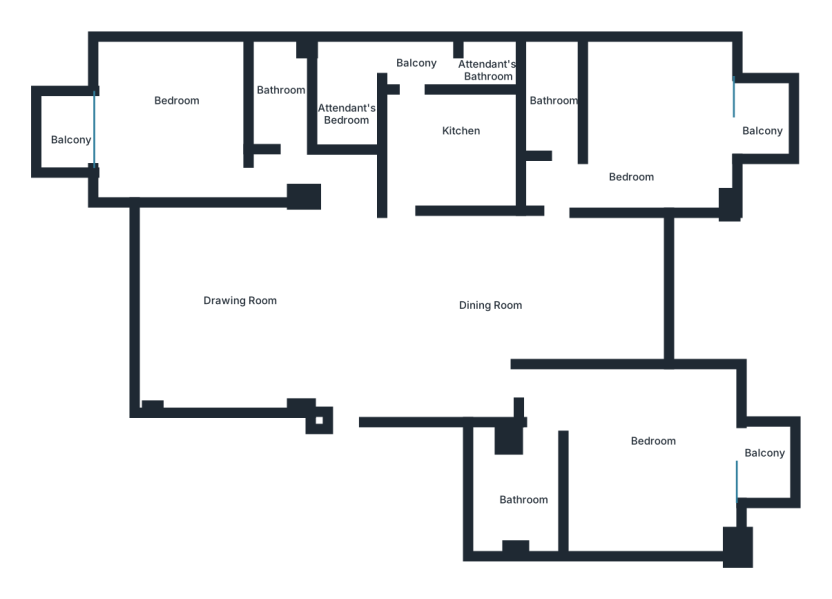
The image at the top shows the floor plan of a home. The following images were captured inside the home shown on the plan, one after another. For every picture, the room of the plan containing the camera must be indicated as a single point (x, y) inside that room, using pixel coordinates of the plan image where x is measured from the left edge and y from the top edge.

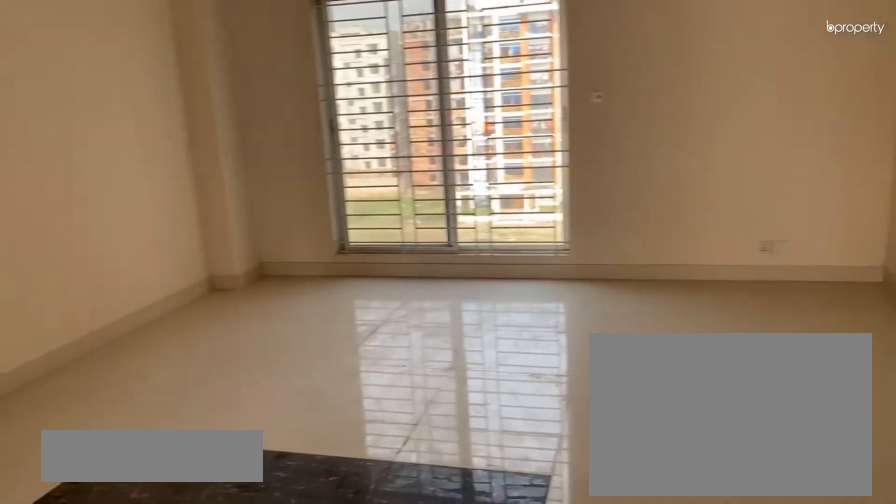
(297, 312)
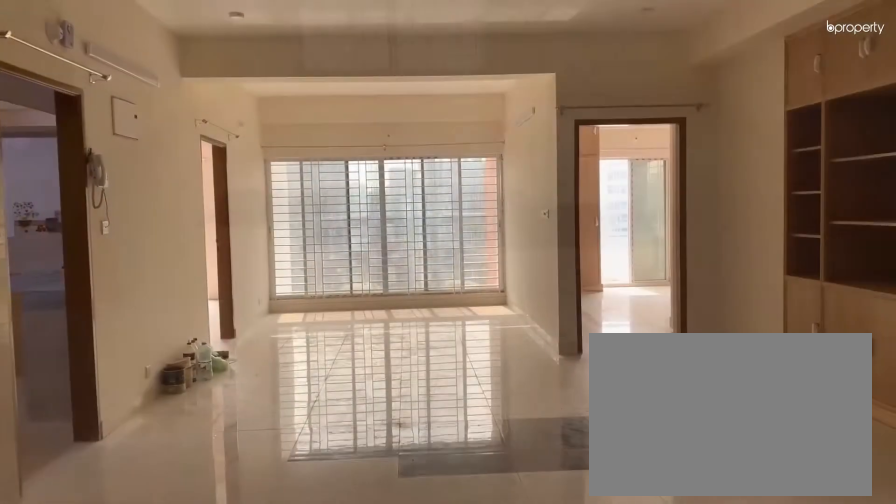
(310, 308)
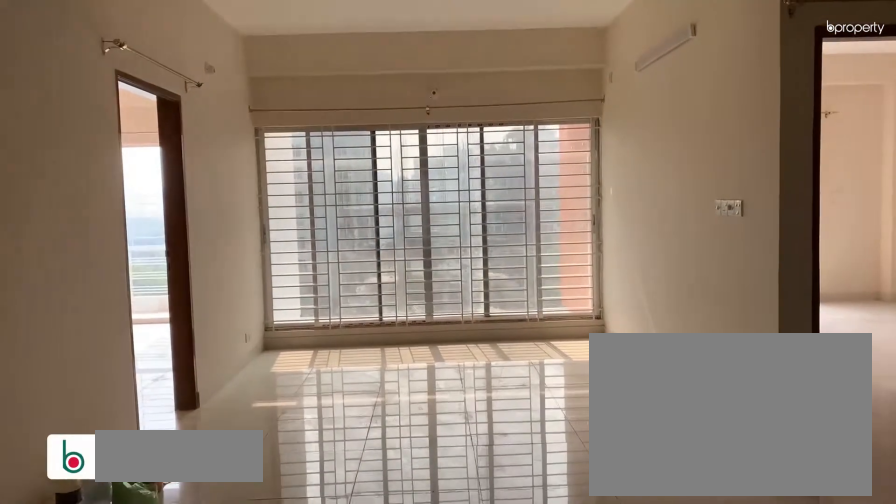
(518, 293)
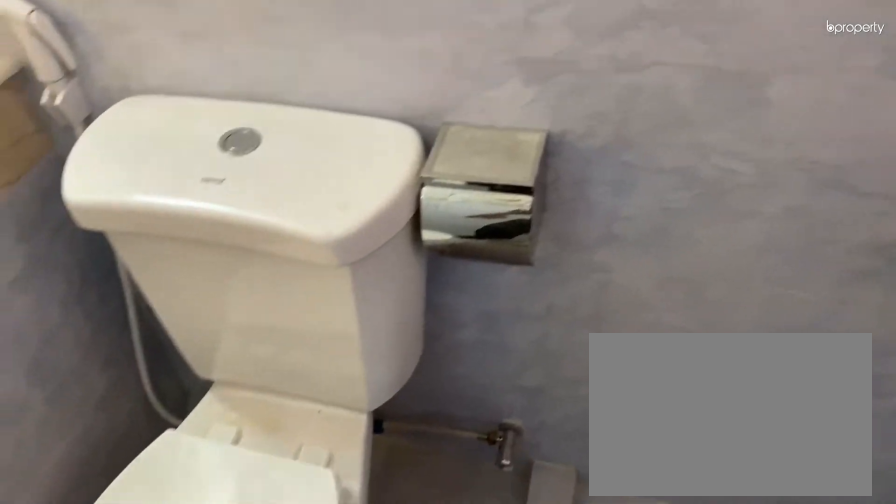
(280, 102)
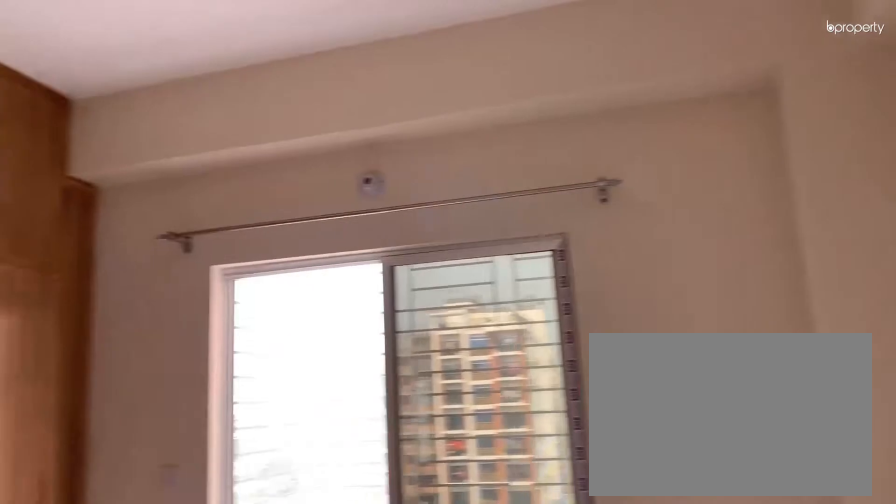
(169, 135)
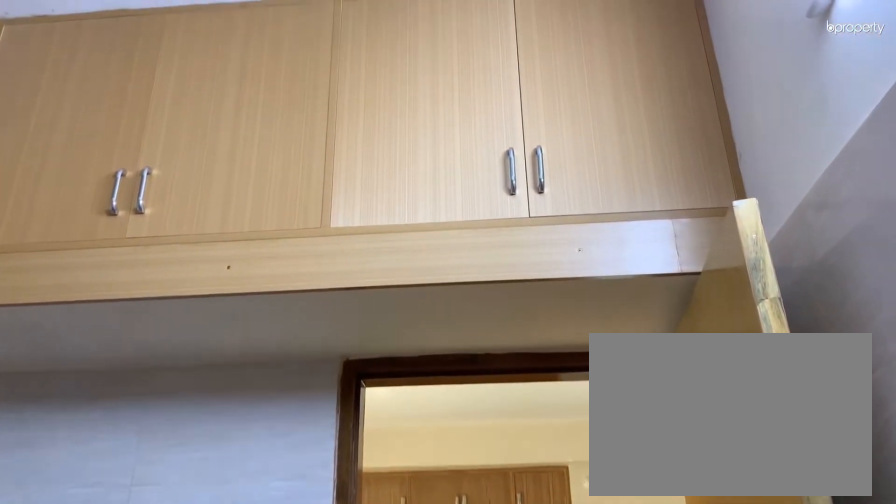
(435, 152)
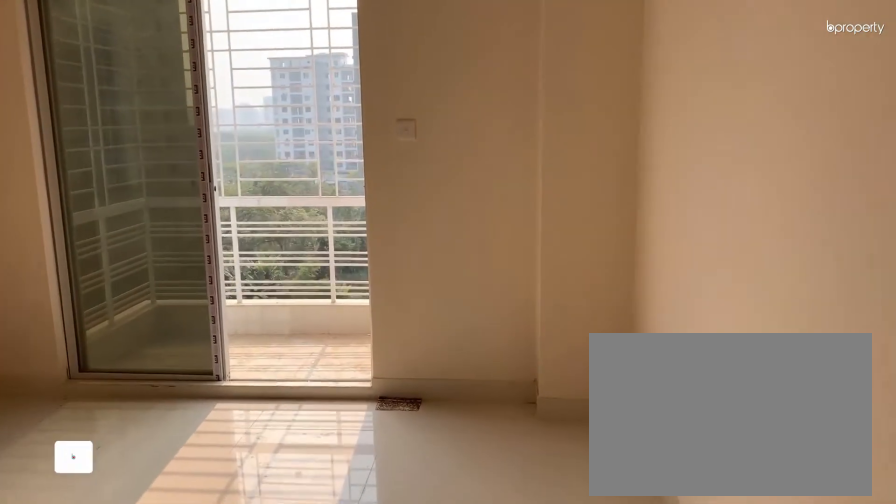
(658, 129)
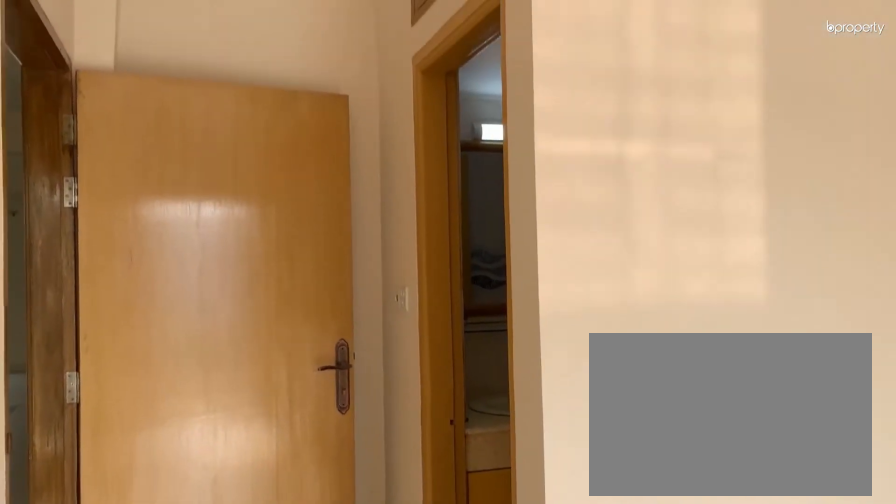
(658, 129)
